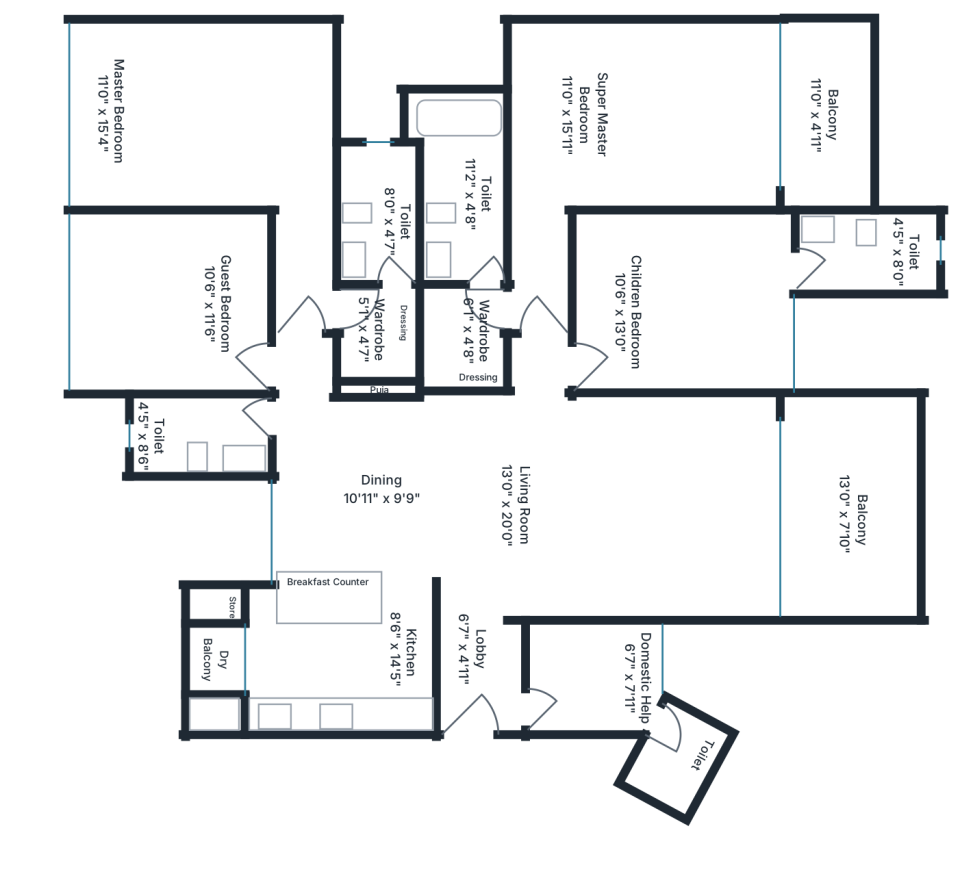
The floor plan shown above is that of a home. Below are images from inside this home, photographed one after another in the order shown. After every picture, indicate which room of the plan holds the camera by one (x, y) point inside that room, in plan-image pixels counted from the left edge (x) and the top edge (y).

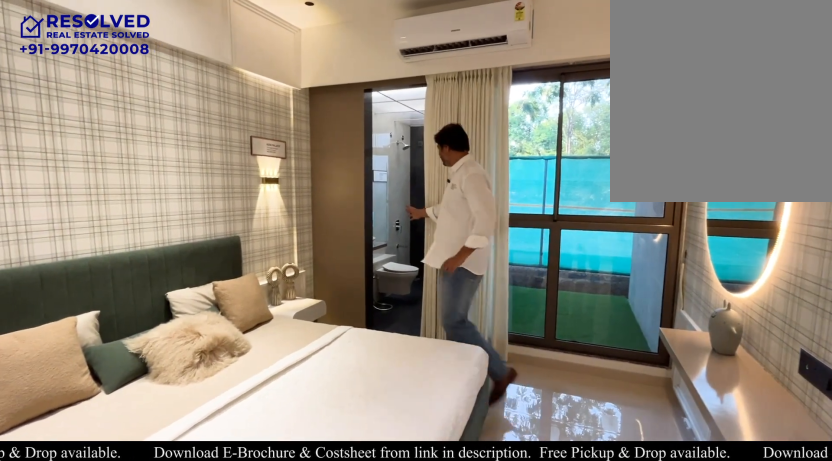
(684, 301)
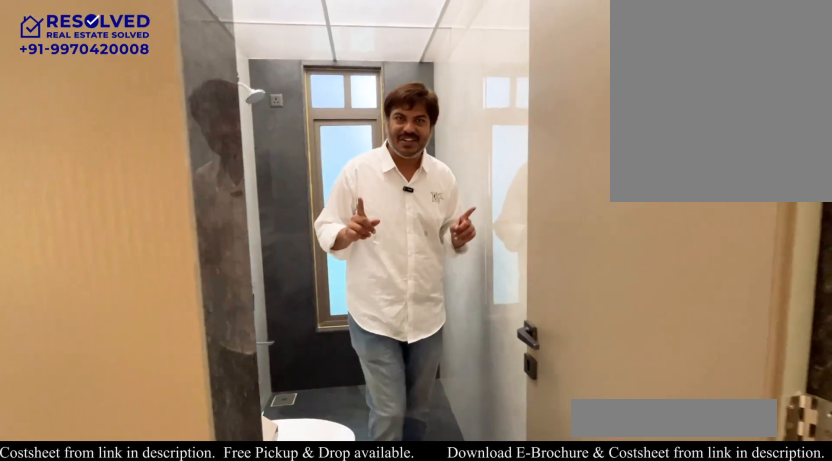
(862, 250)
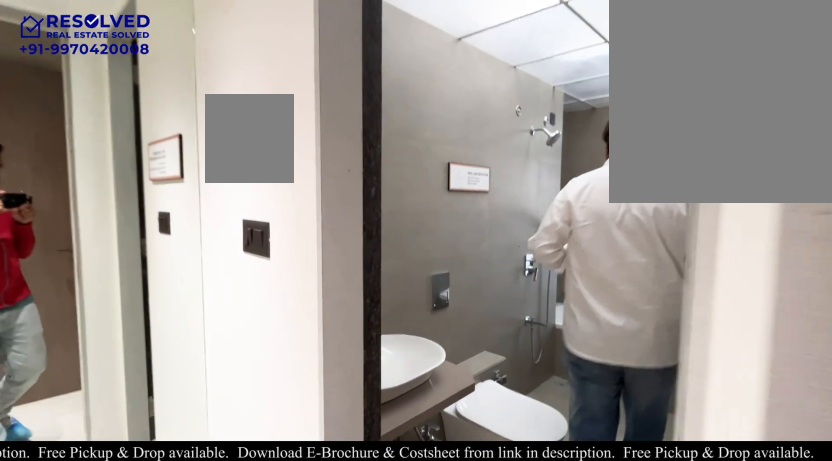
(462, 184)
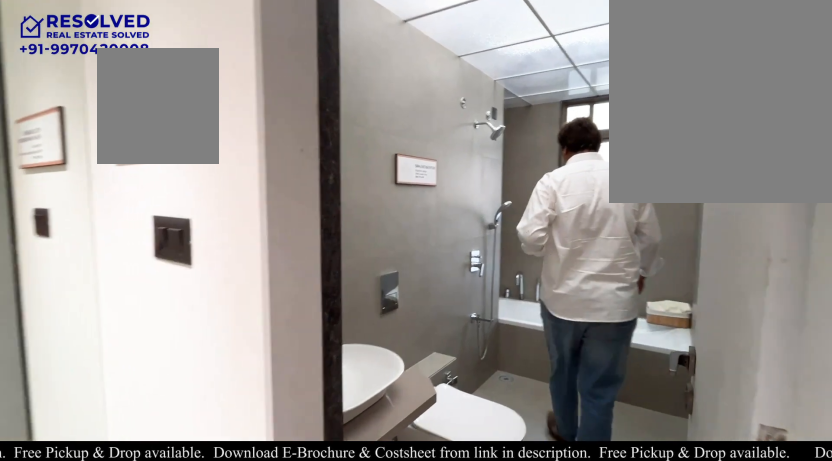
(462, 184)
